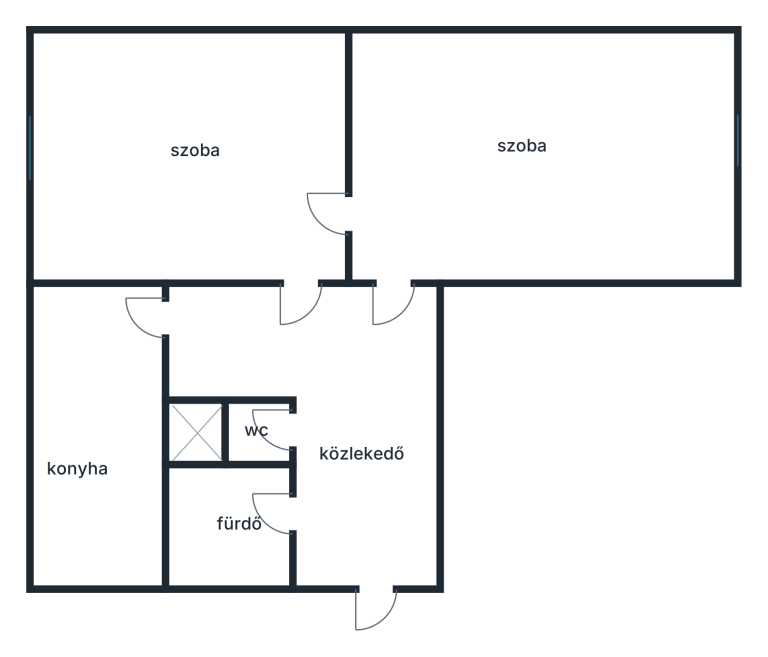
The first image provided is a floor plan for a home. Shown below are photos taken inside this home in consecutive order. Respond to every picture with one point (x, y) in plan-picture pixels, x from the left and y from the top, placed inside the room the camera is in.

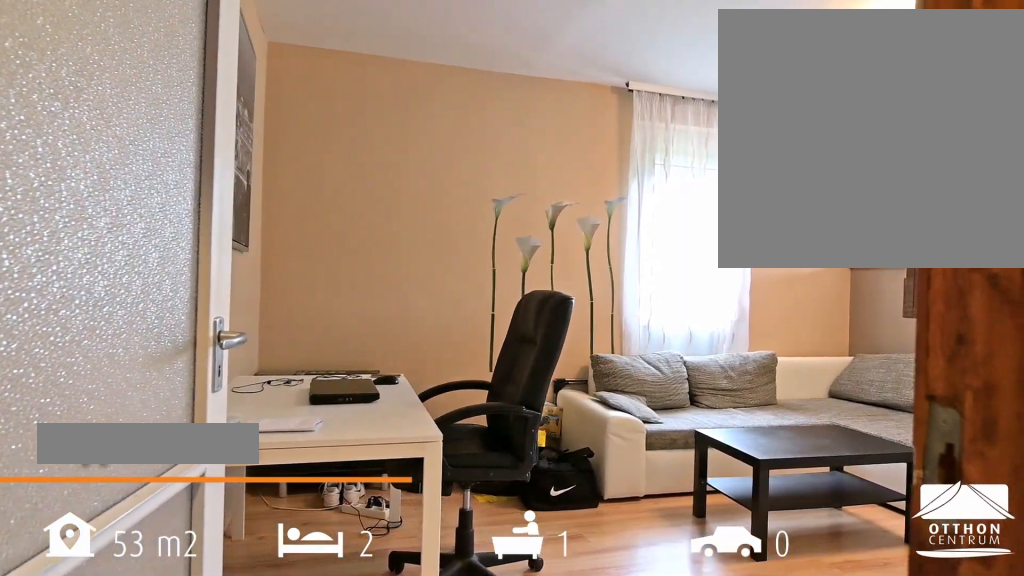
(539, 157)
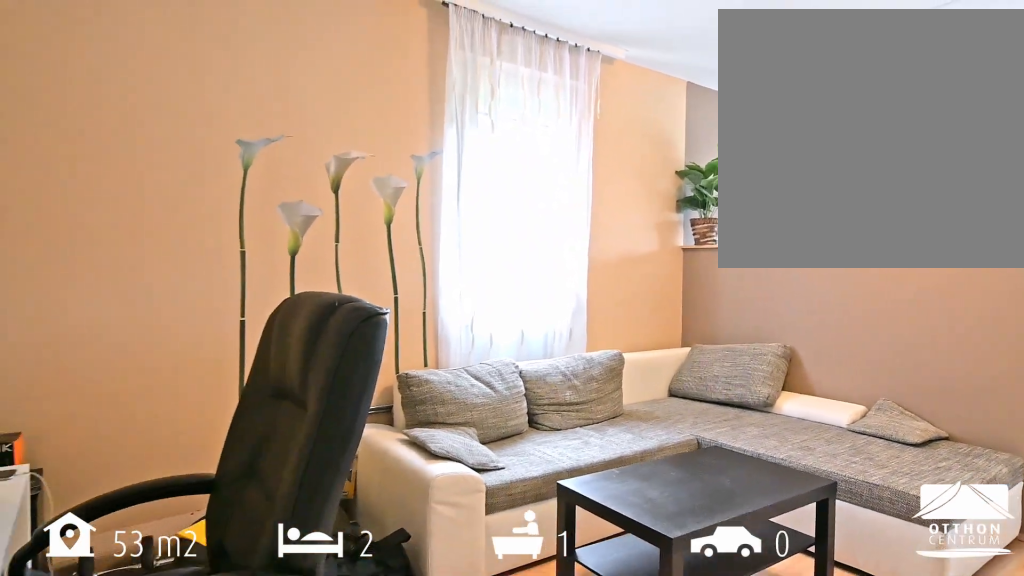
(539, 156)
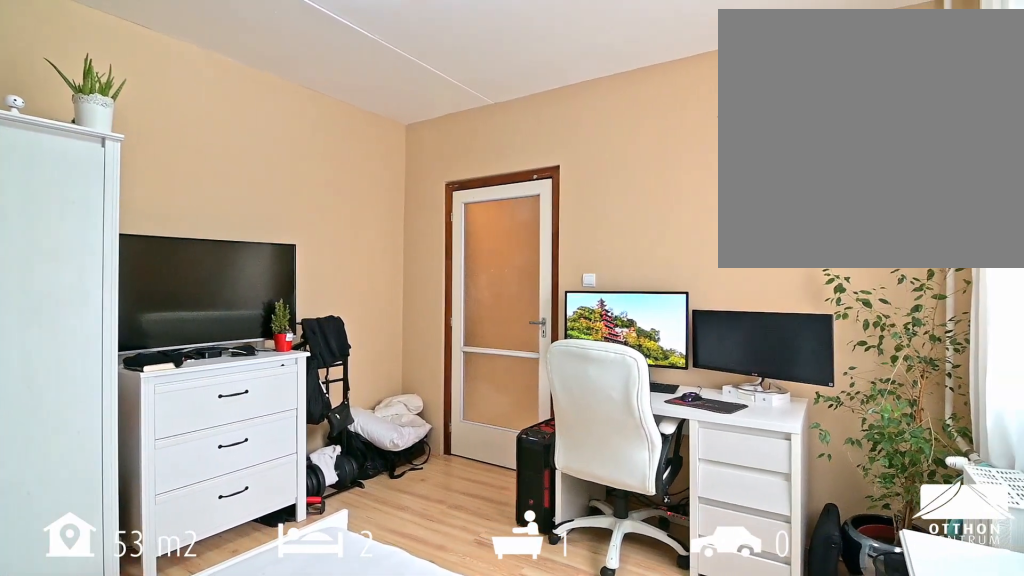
(186, 157)
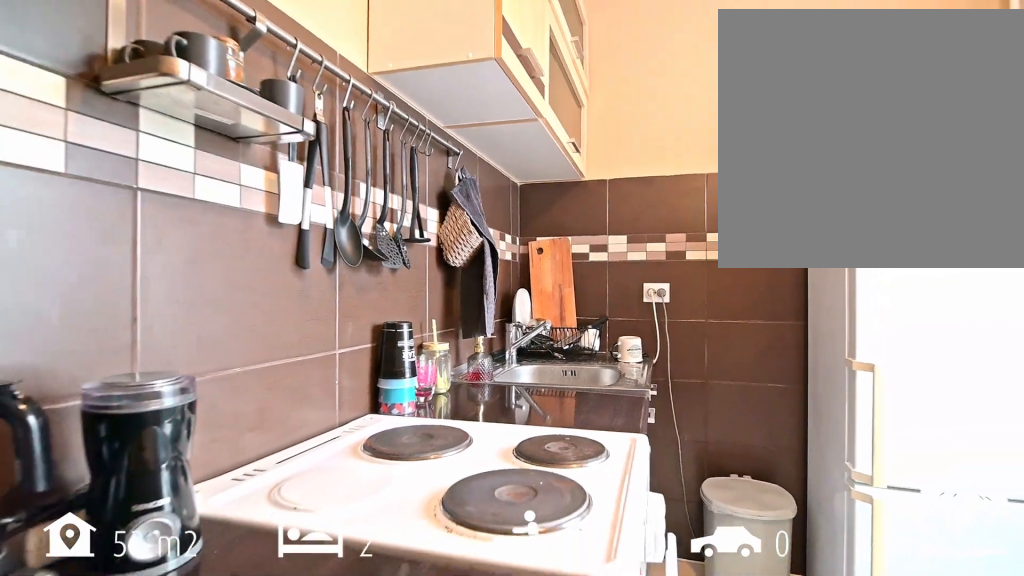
(97, 431)
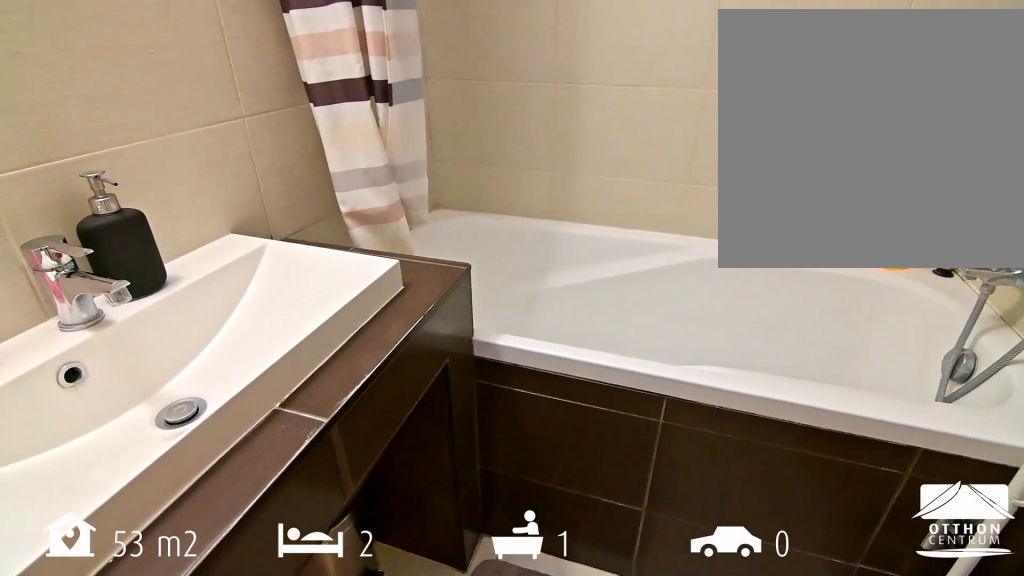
(230, 521)
